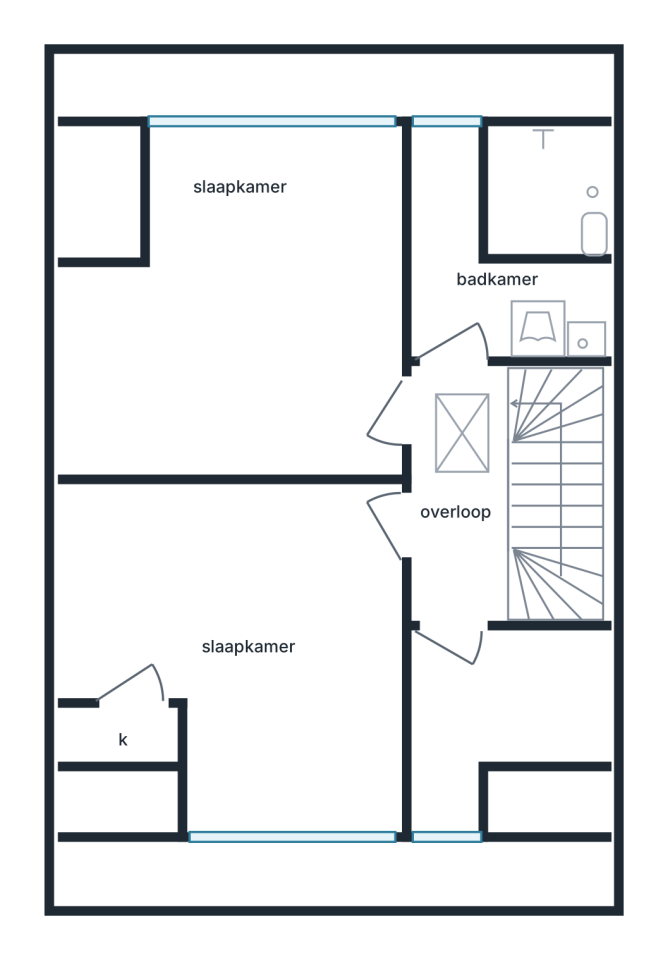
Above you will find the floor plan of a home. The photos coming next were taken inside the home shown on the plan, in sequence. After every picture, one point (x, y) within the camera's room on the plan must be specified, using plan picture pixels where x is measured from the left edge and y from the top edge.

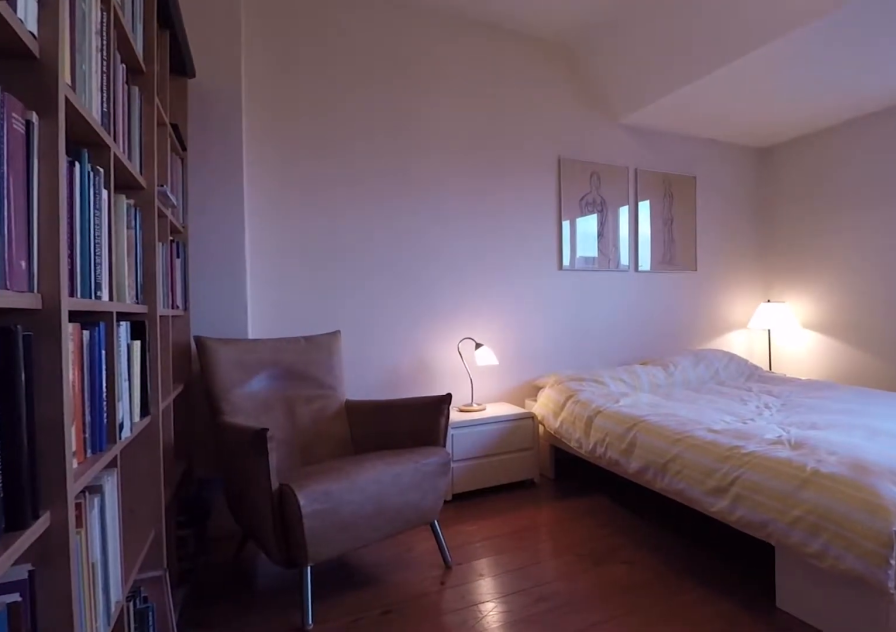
(235, 315)
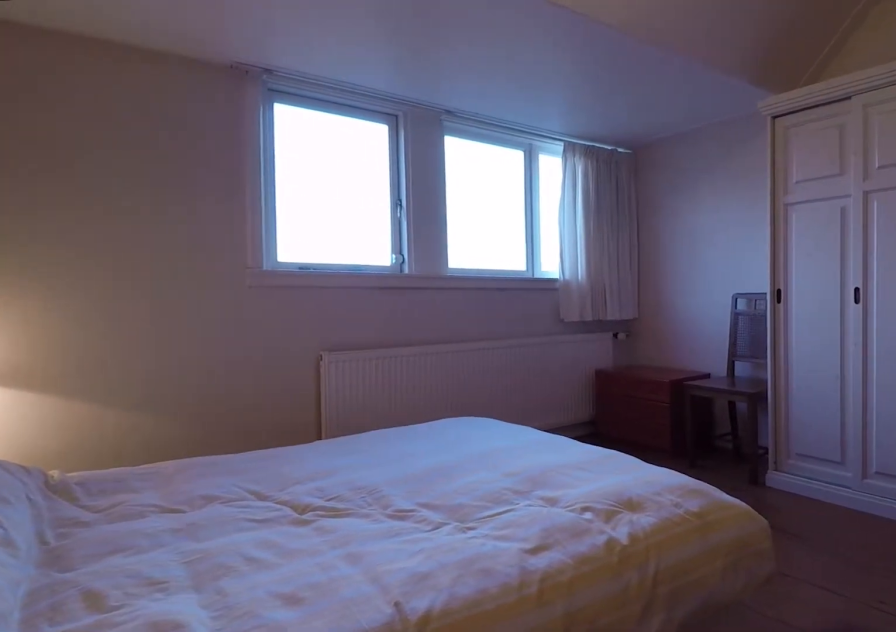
(235, 315)
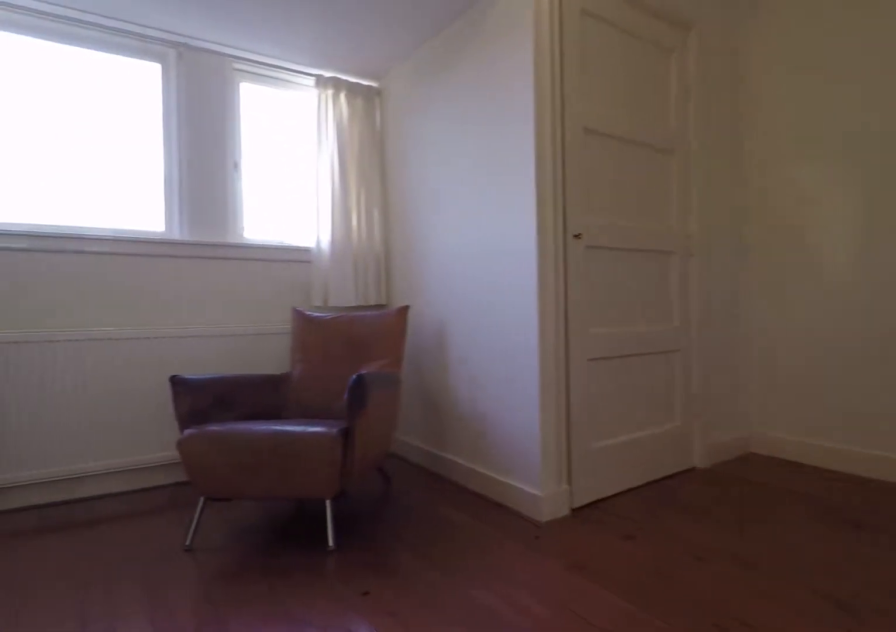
(258, 650)
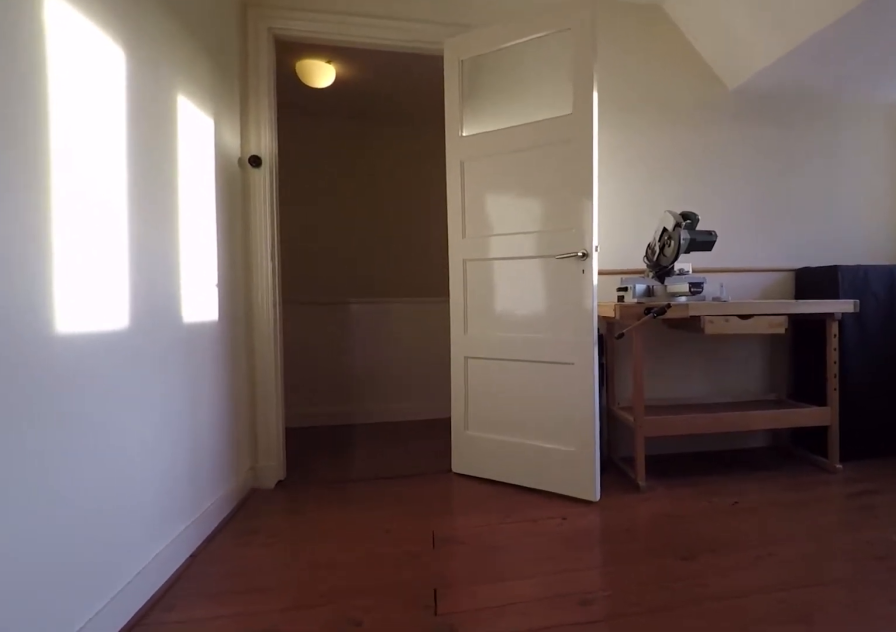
(258, 650)
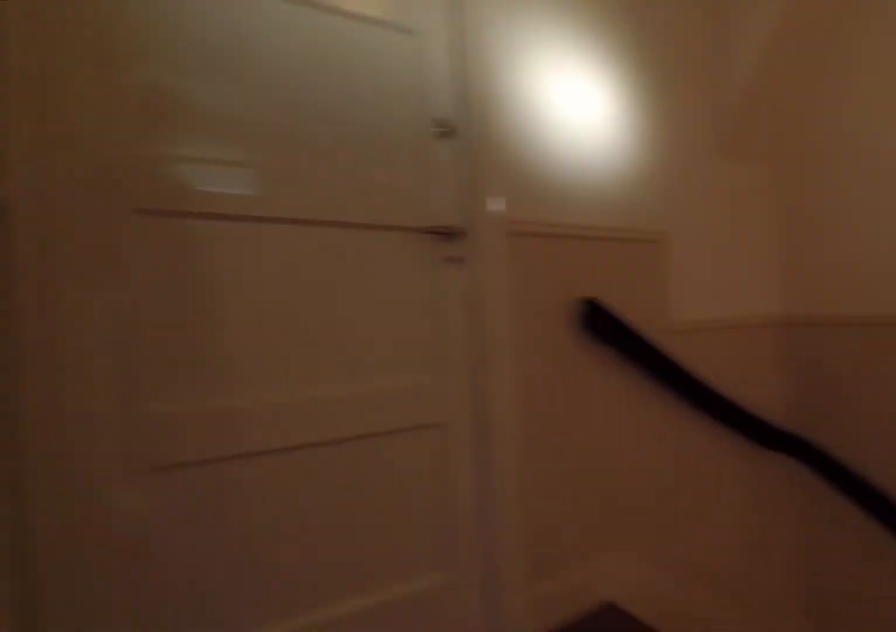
(459, 496)
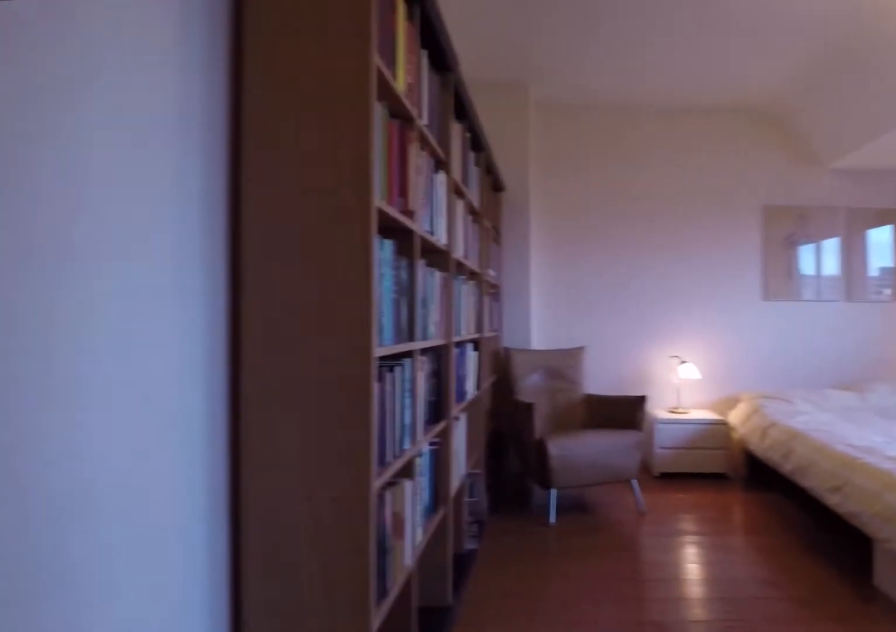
(234, 315)
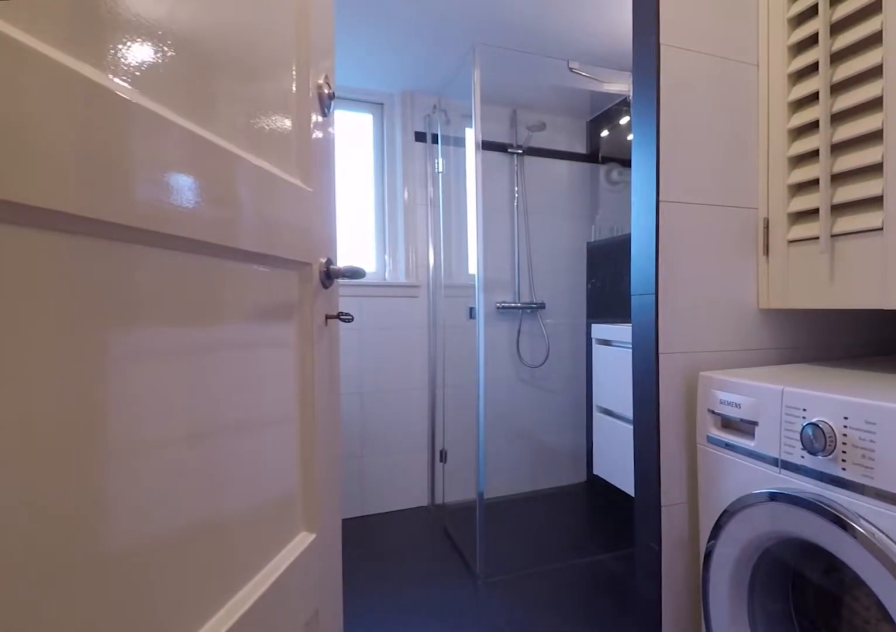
(487, 273)
